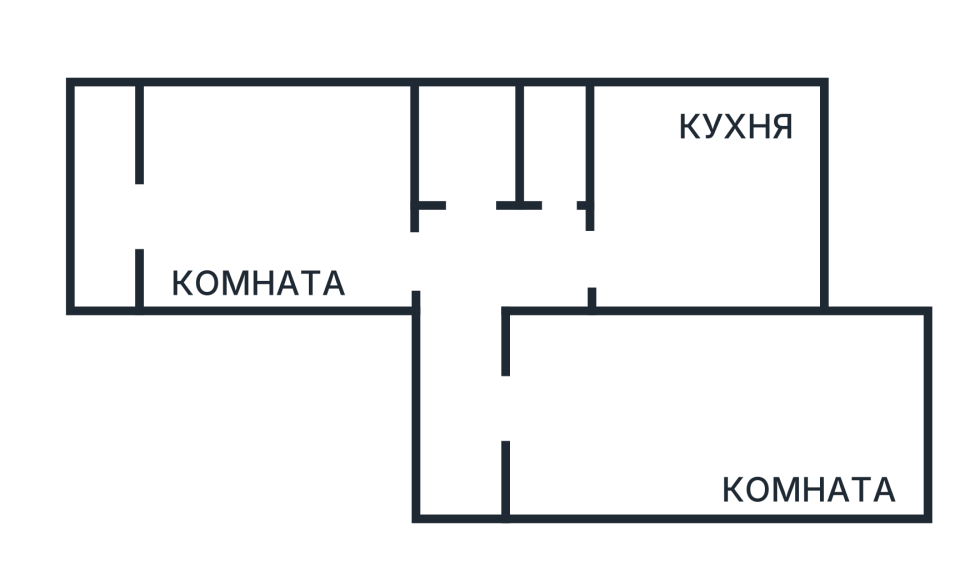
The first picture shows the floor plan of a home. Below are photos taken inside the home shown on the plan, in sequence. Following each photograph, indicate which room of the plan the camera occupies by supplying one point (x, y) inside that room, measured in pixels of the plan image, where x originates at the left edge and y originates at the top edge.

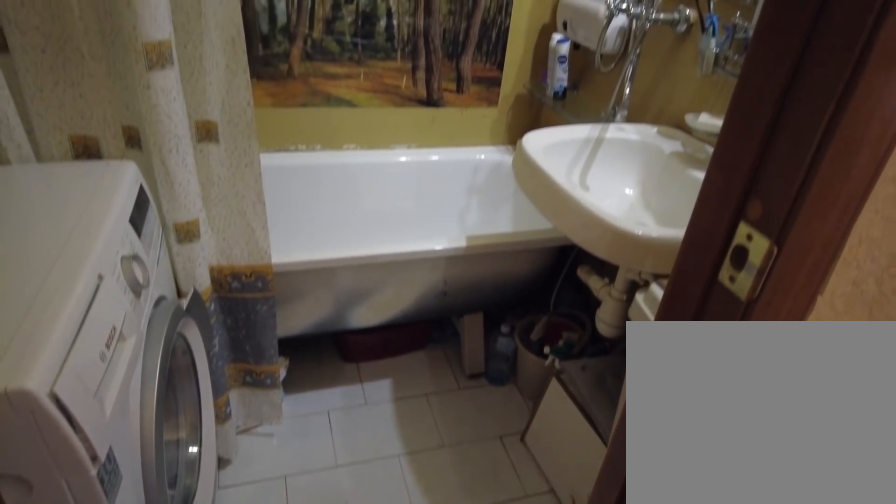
(475, 260)
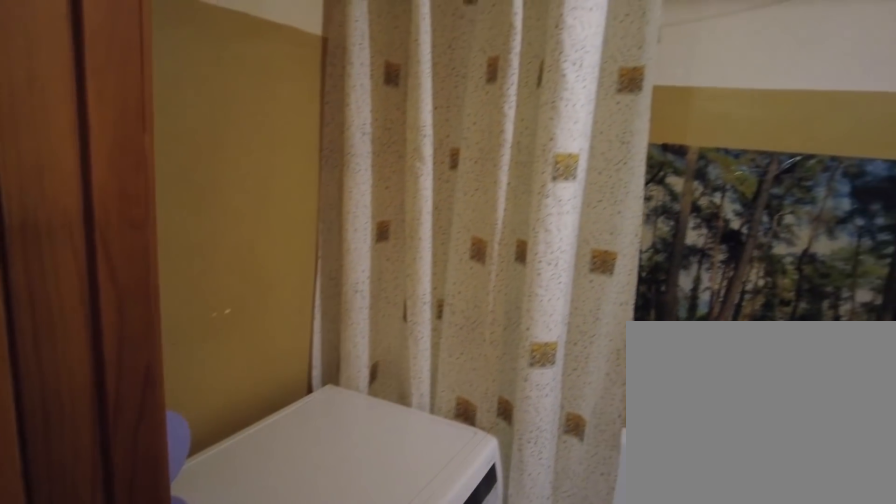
(475, 260)
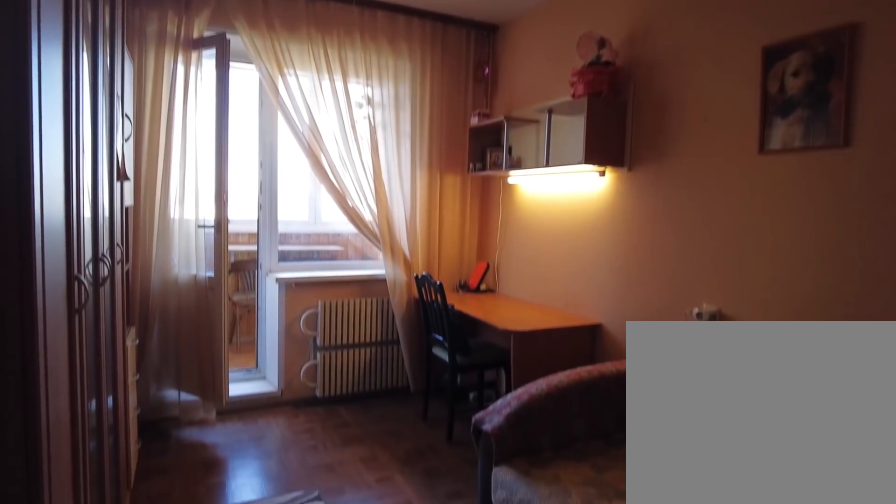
(305, 230)
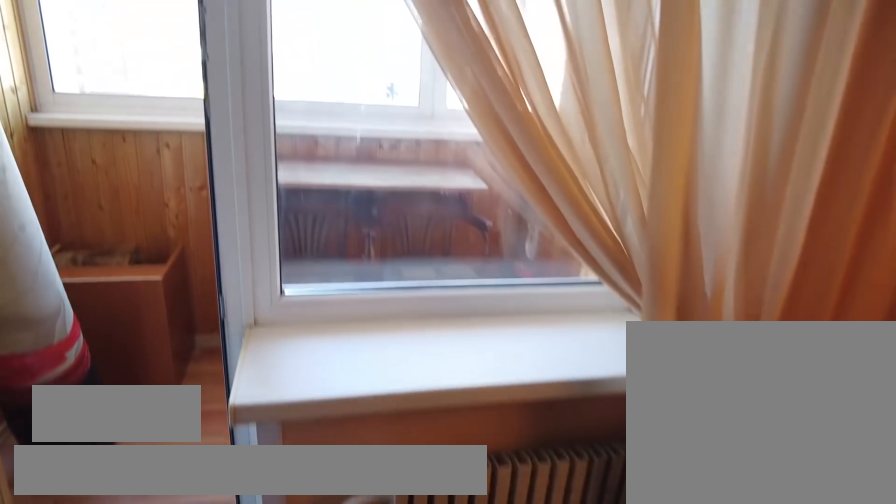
(164, 213)
